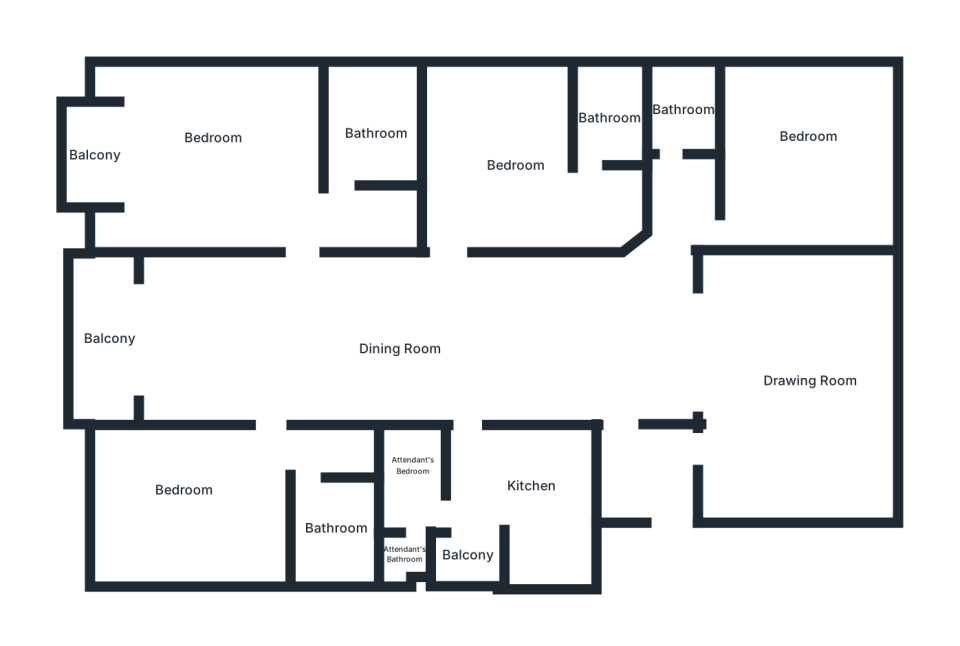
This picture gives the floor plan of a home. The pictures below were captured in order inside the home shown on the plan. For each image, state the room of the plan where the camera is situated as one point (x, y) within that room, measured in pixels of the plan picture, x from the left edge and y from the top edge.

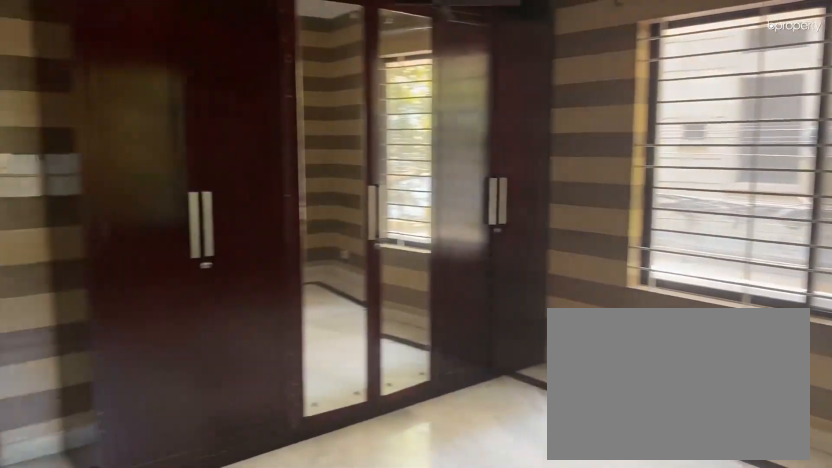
(806, 142)
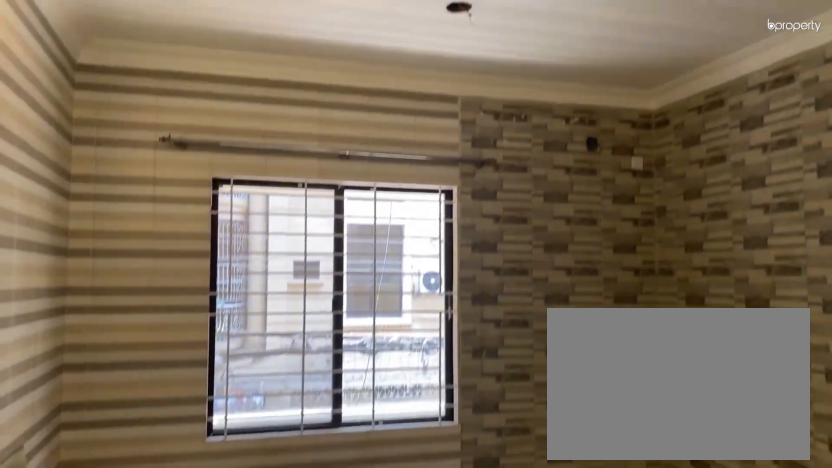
(532, 172)
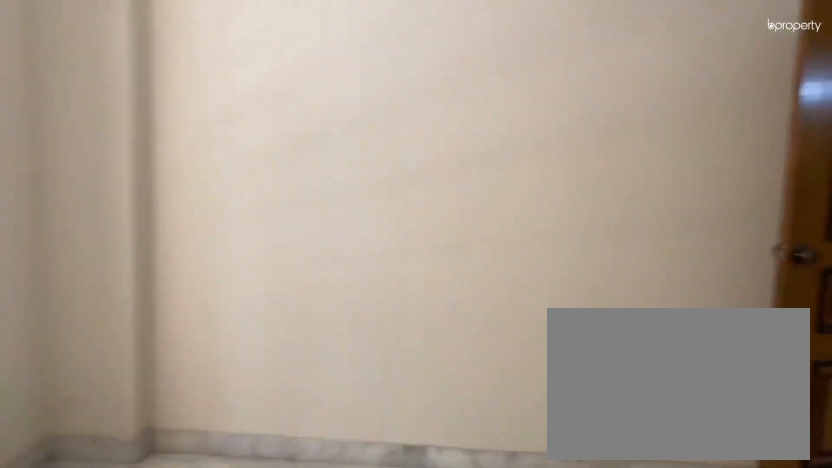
(189, 503)
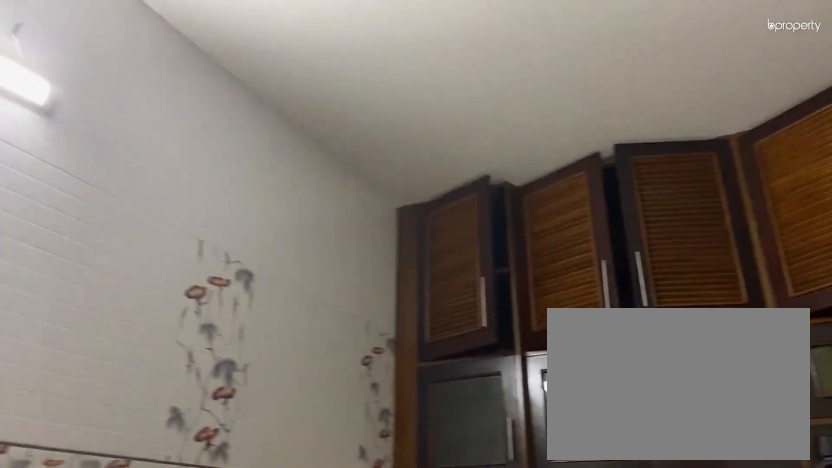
(533, 505)
